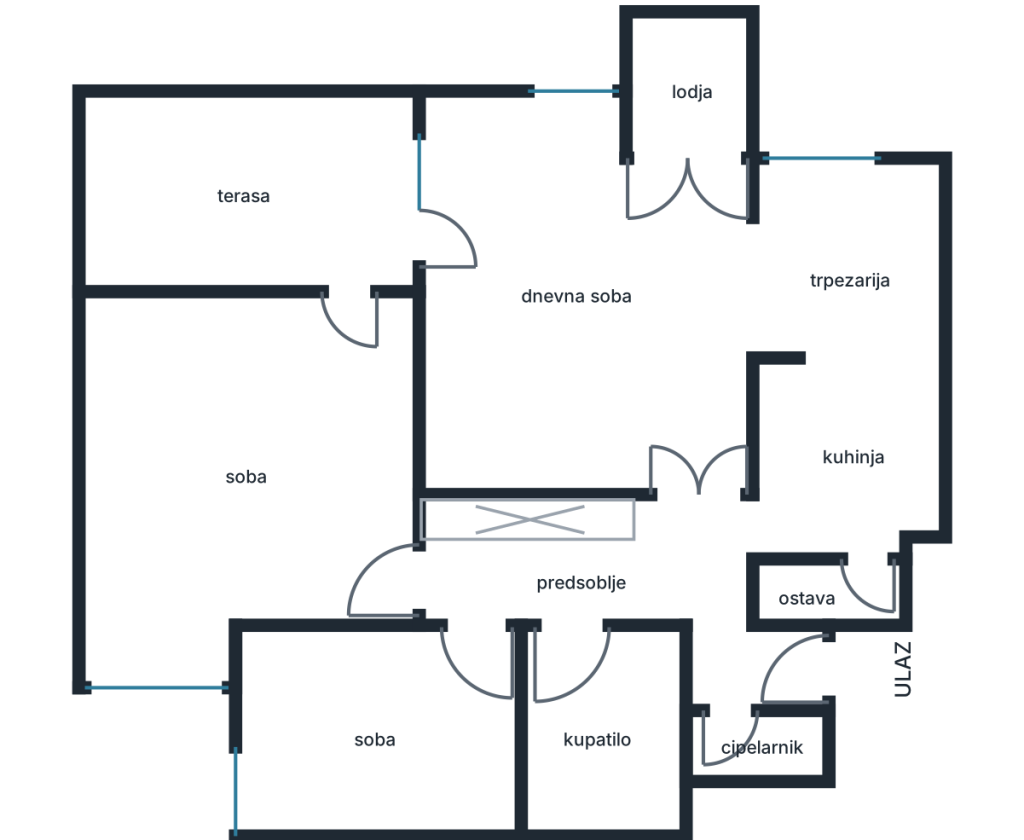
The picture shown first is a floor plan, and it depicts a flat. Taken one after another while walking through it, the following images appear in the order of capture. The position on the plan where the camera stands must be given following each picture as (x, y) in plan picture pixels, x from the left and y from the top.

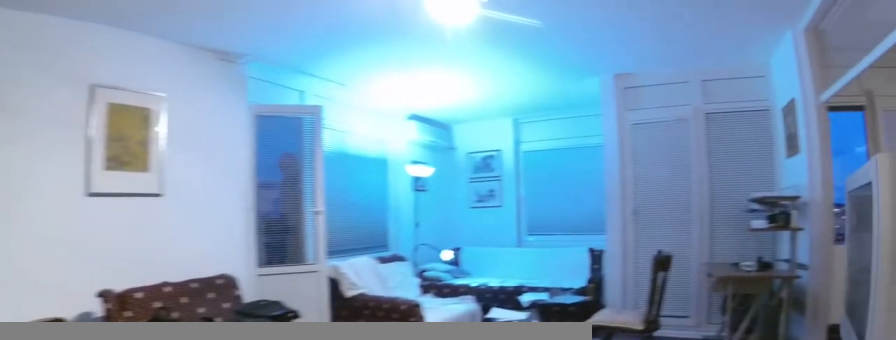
(705, 525)
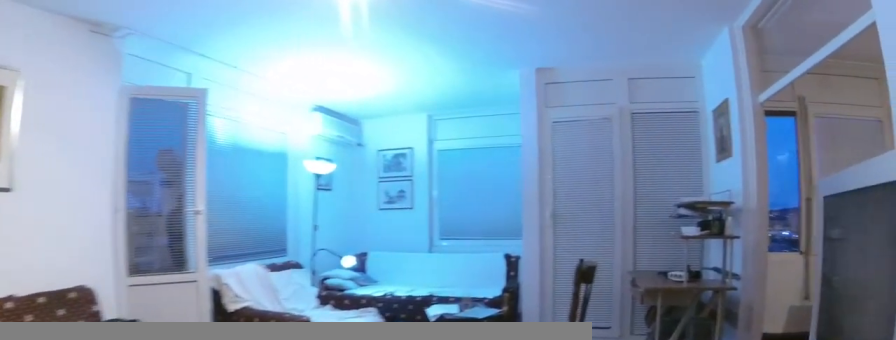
(697, 494)
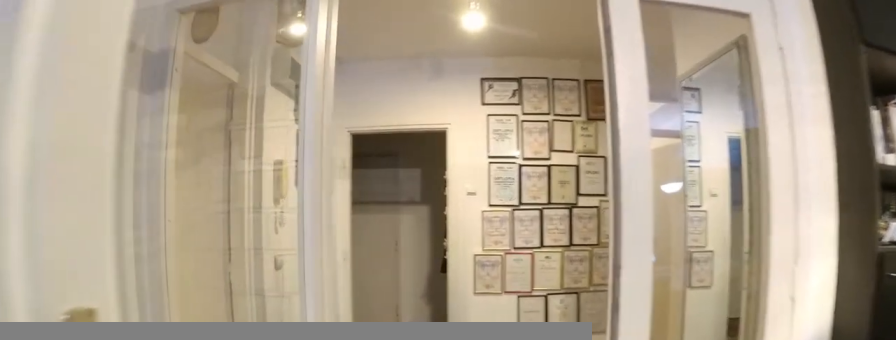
(700, 369)
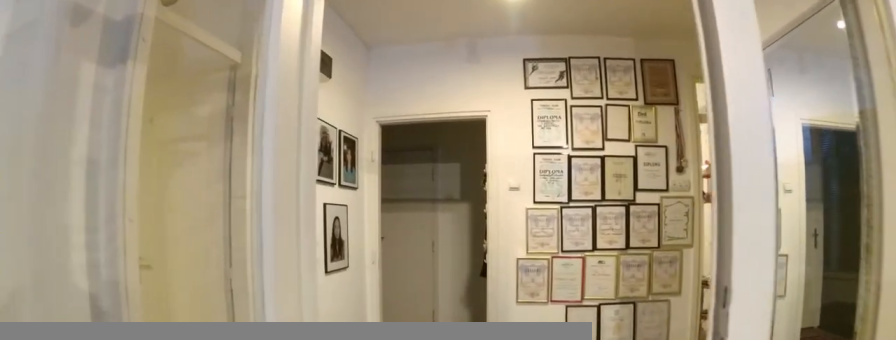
(701, 404)
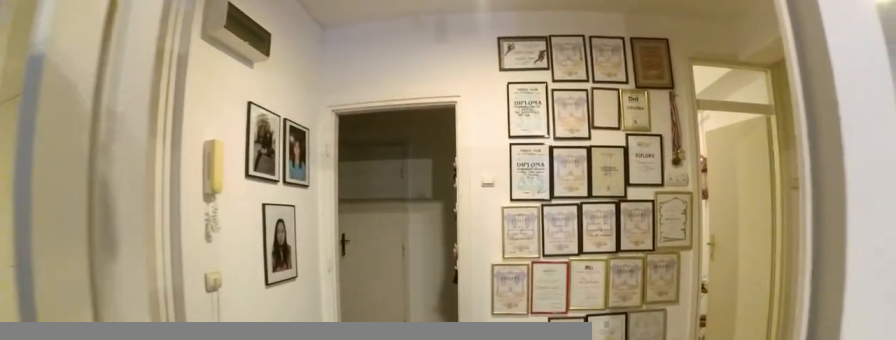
(702, 438)
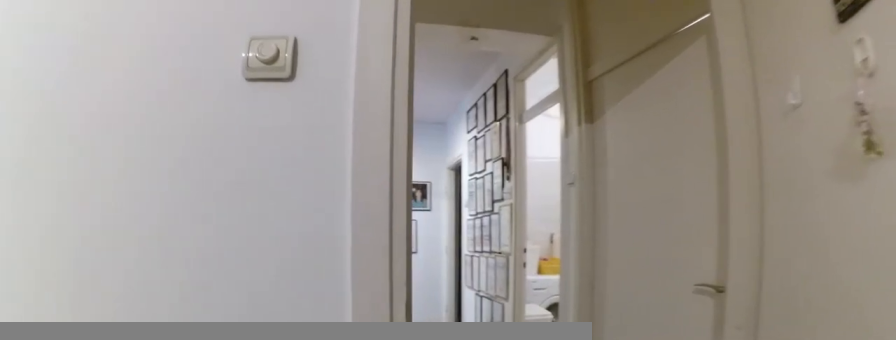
(372, 531)
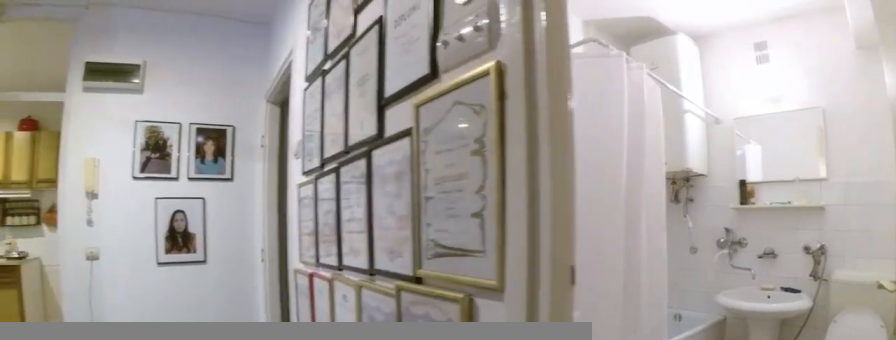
(485, 589)
